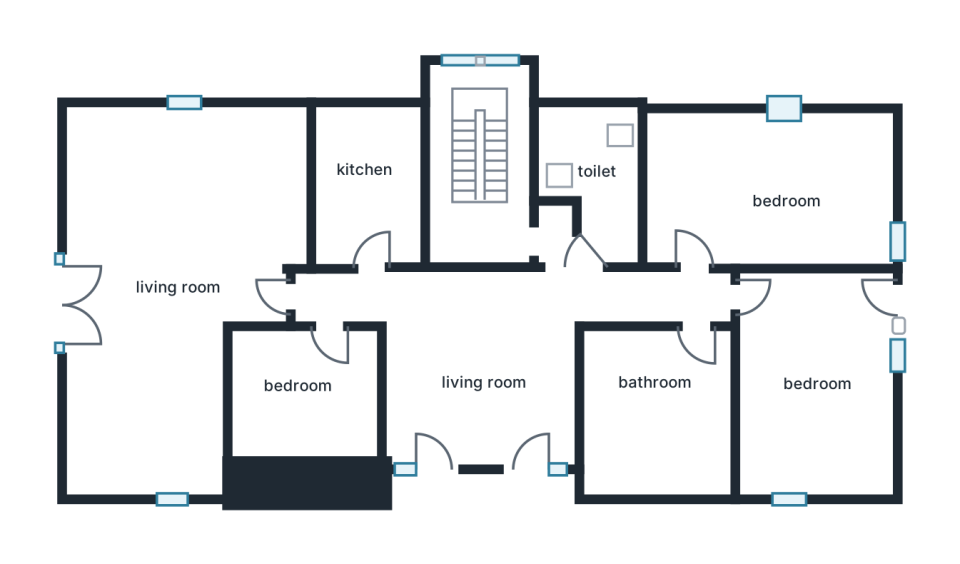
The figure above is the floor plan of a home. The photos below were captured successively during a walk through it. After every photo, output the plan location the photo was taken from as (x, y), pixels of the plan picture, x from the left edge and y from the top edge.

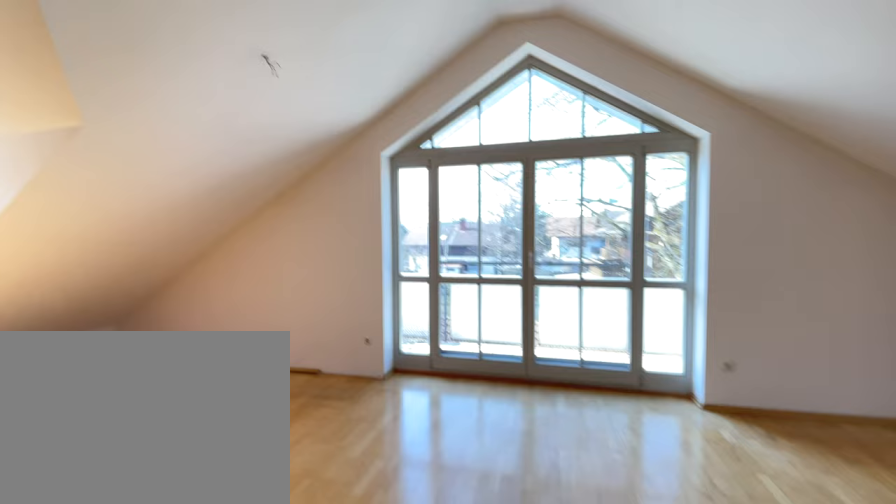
(167, 294)
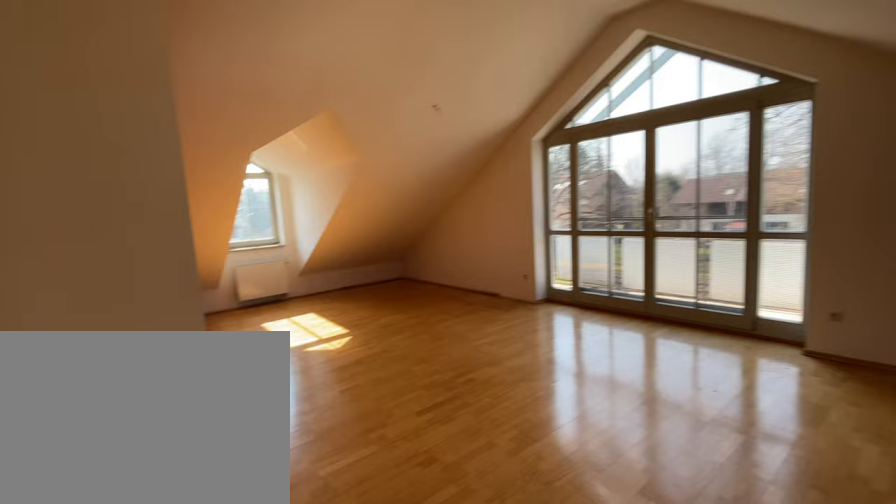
(211, 268)
